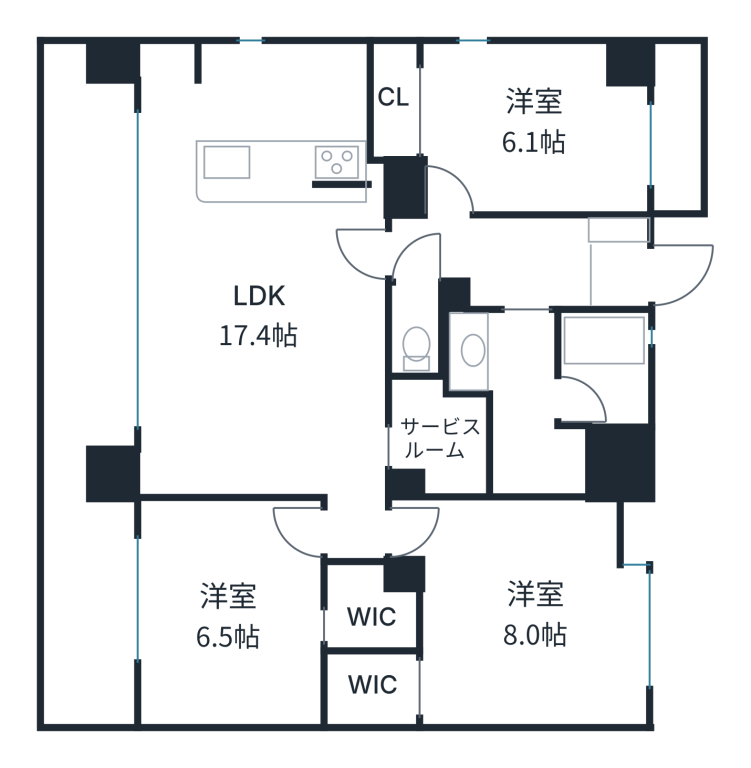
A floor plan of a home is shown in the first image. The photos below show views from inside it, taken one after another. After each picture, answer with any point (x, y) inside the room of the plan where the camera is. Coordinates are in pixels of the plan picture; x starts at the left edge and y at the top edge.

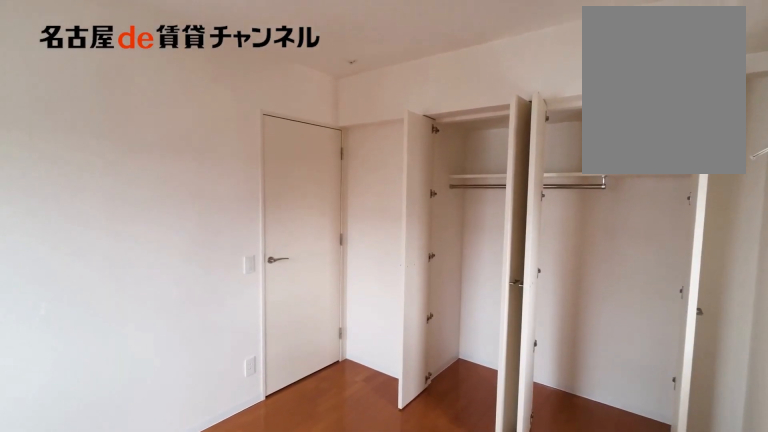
(508, 127)
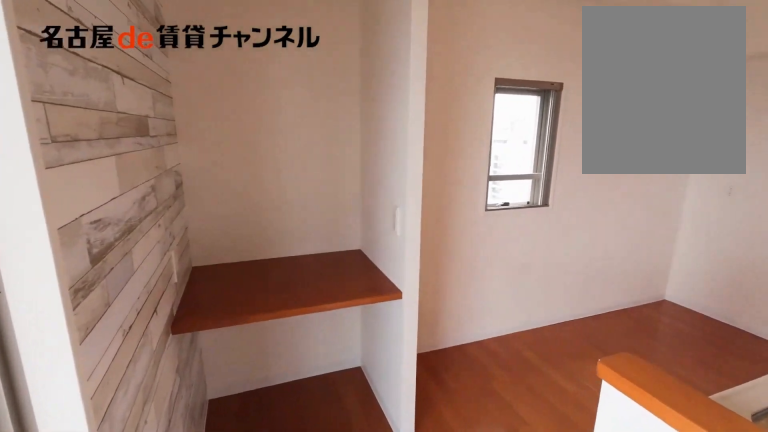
(259, 269)
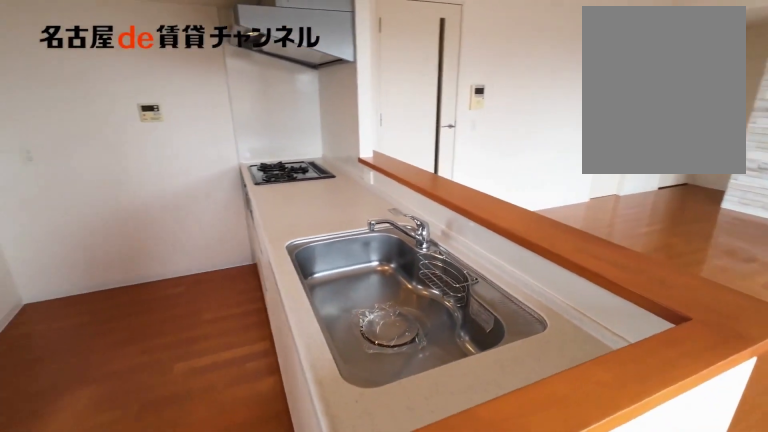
(258, 268)
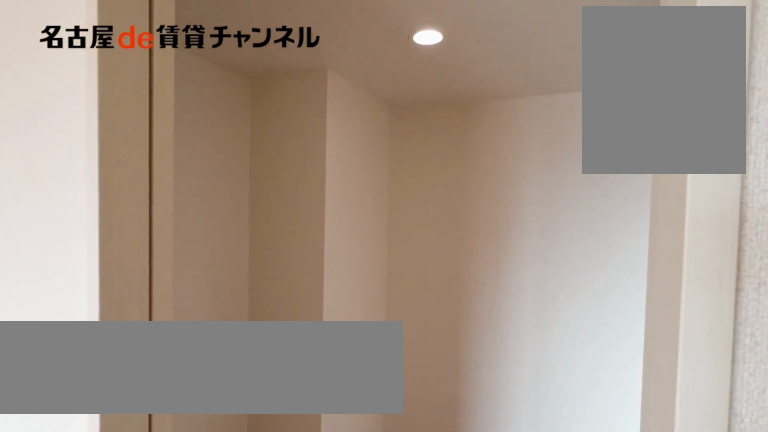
(437, 437)
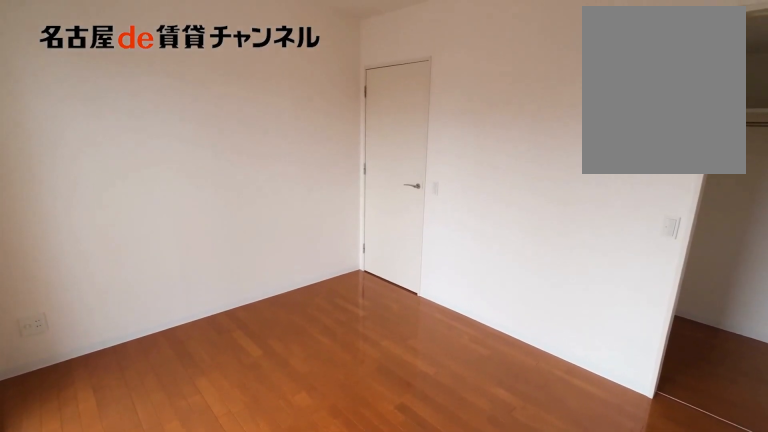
(255, 624)
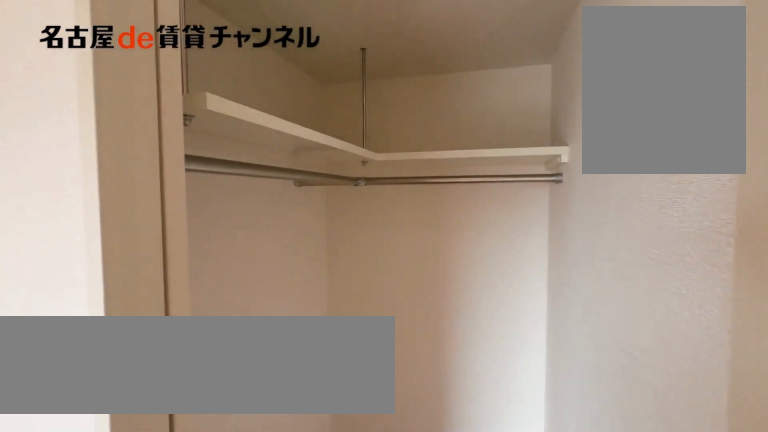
(255, 624)
